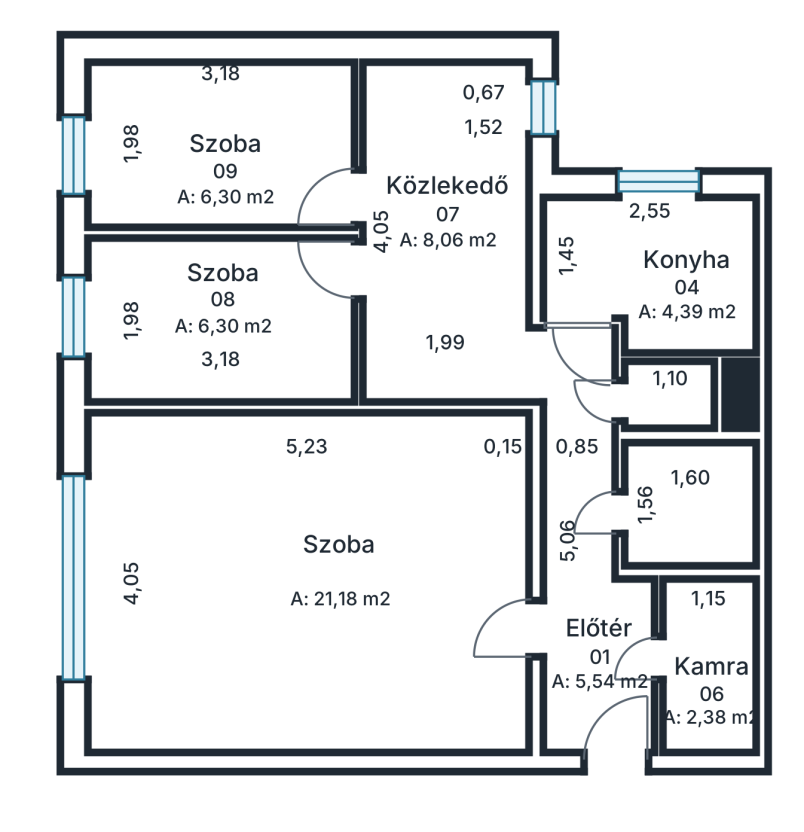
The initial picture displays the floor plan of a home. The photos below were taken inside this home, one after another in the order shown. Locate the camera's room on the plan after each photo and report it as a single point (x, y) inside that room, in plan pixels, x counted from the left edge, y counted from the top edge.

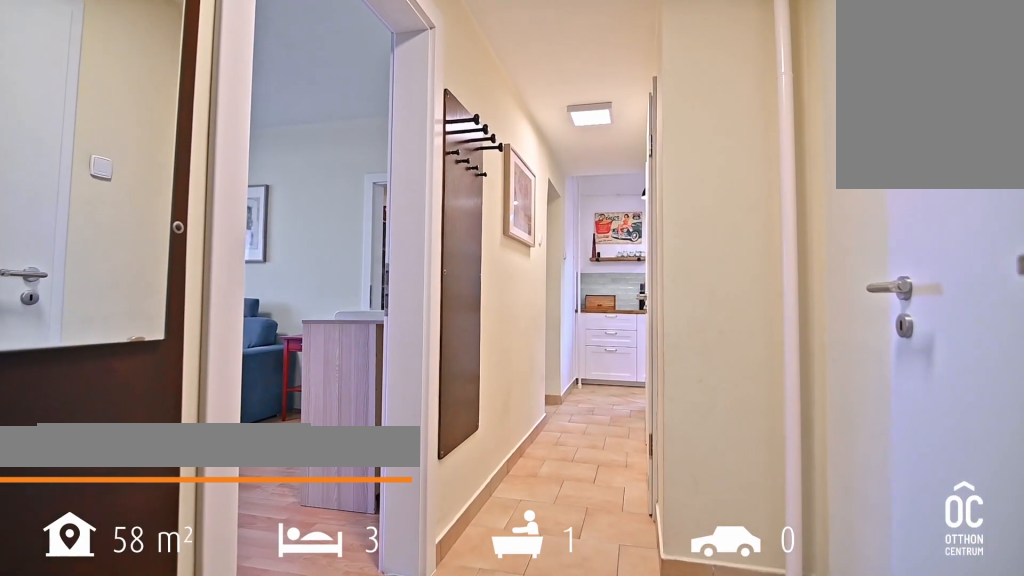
(602, 685)
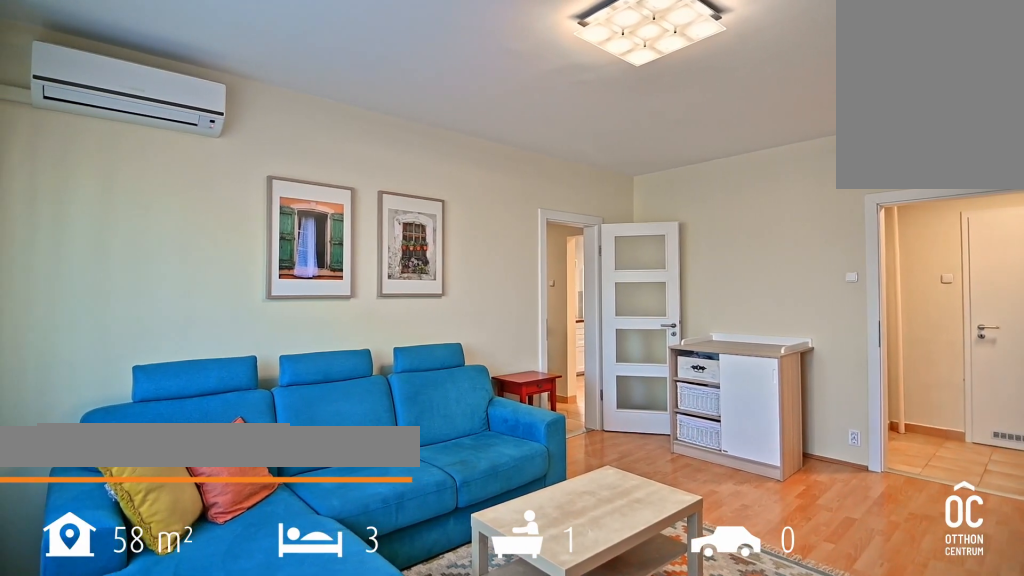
(316, 560)
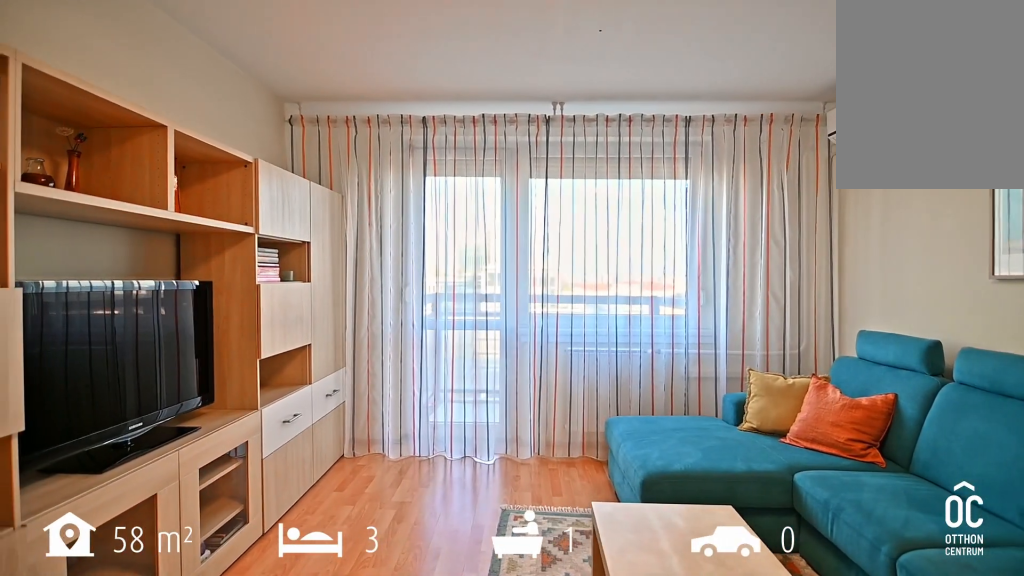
(317, 560)
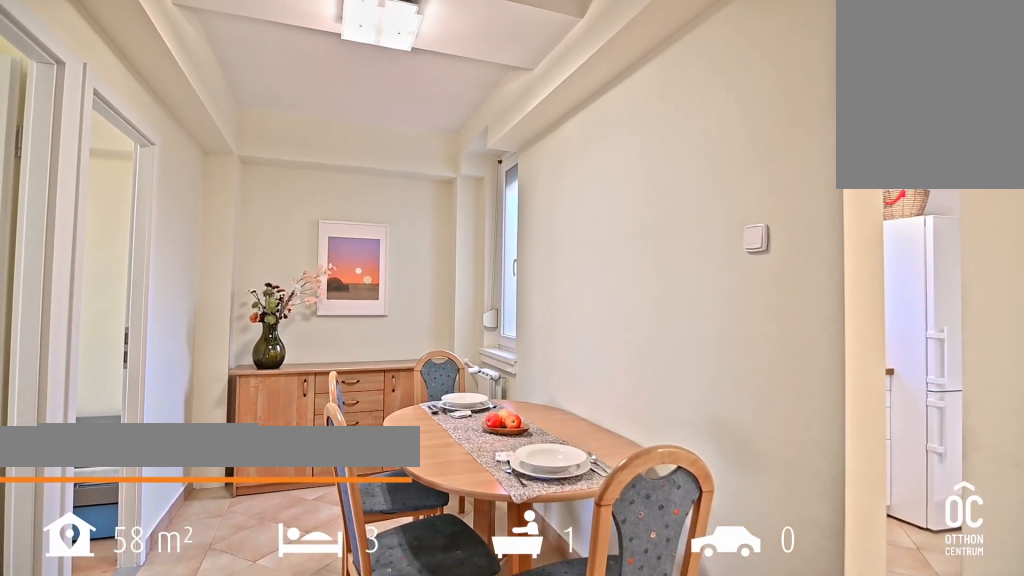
(455, 247)
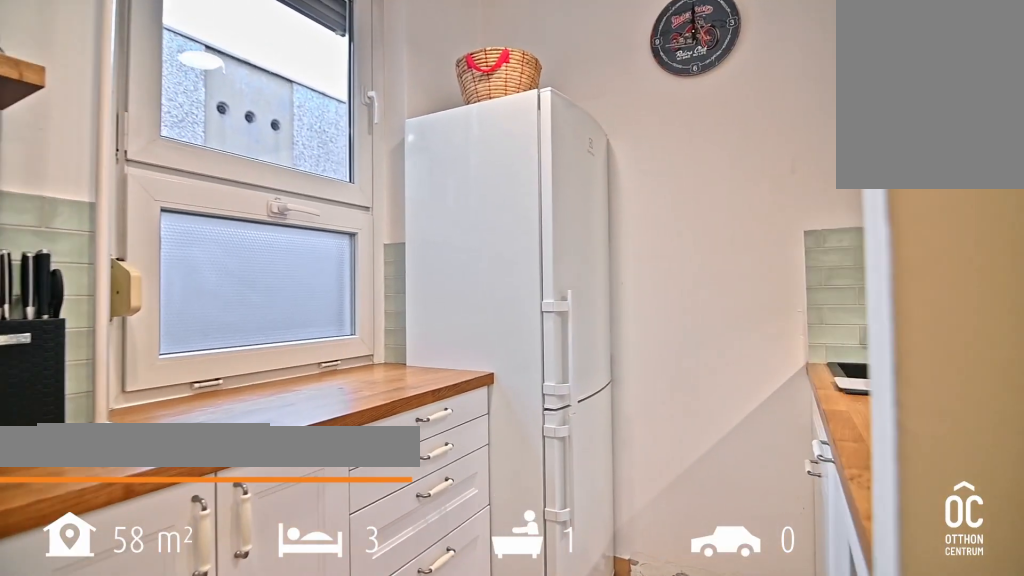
(703, 262)
